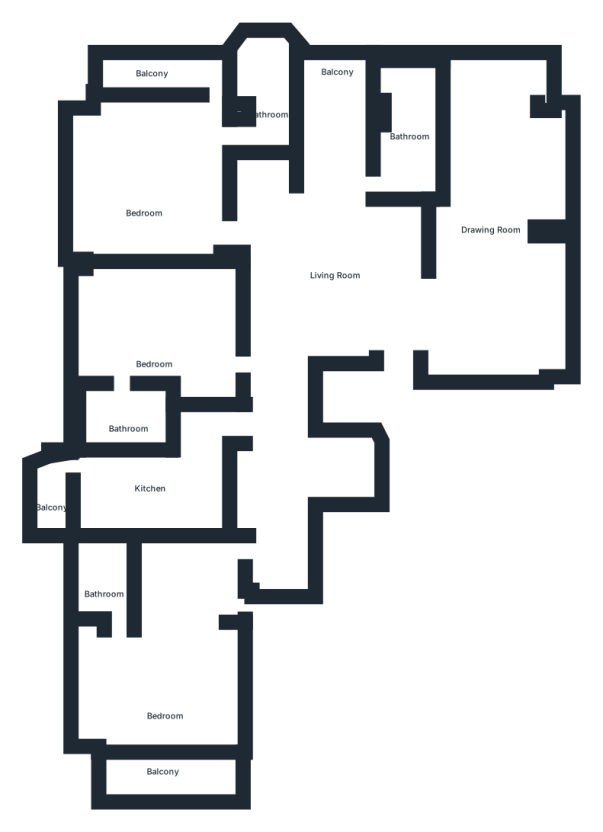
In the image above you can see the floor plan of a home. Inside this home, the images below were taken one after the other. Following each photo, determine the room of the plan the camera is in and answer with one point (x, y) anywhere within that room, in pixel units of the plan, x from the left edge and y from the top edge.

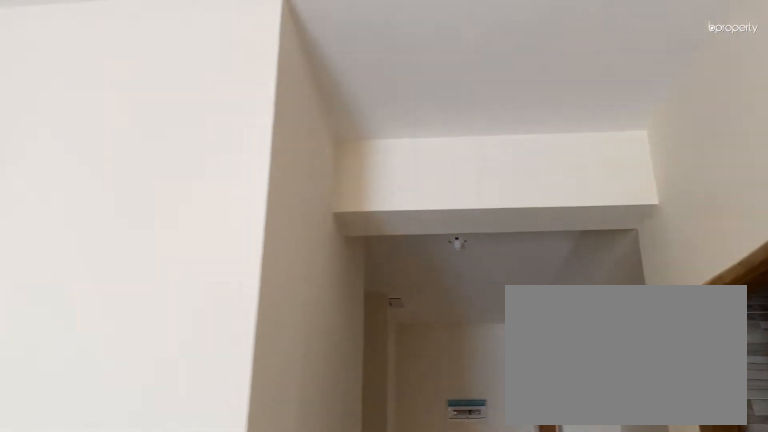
(340, 273)
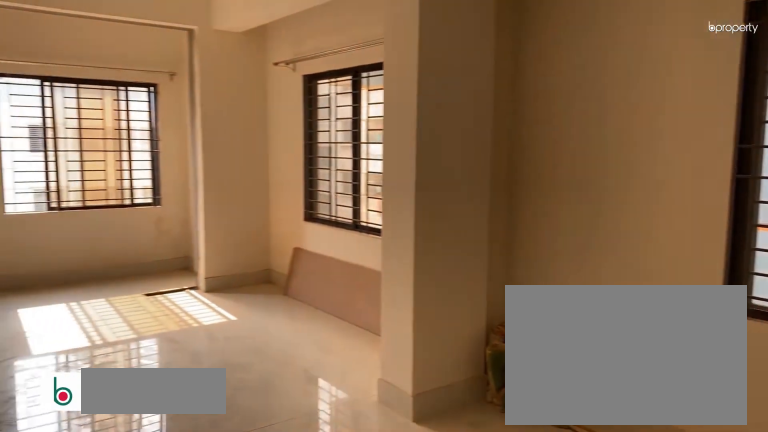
(489, 223)
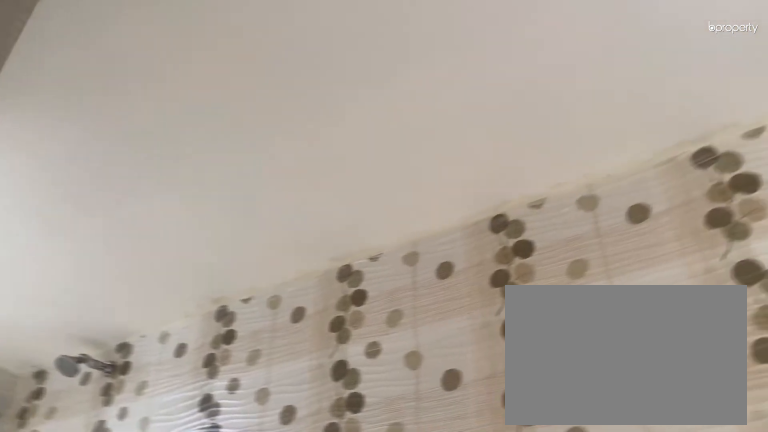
(410, 130)
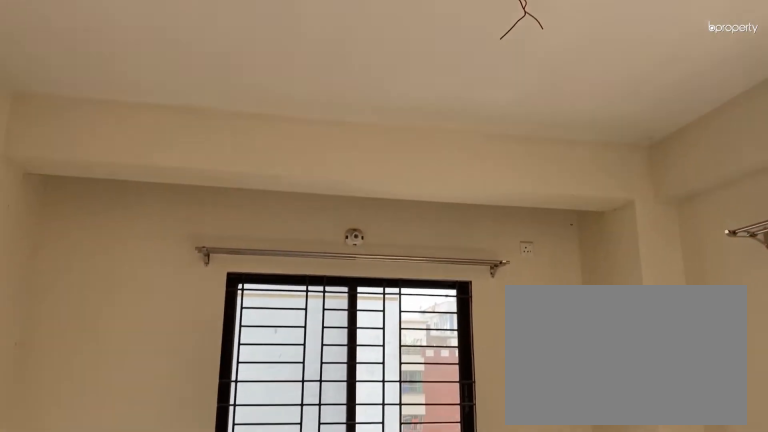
(148, 196)
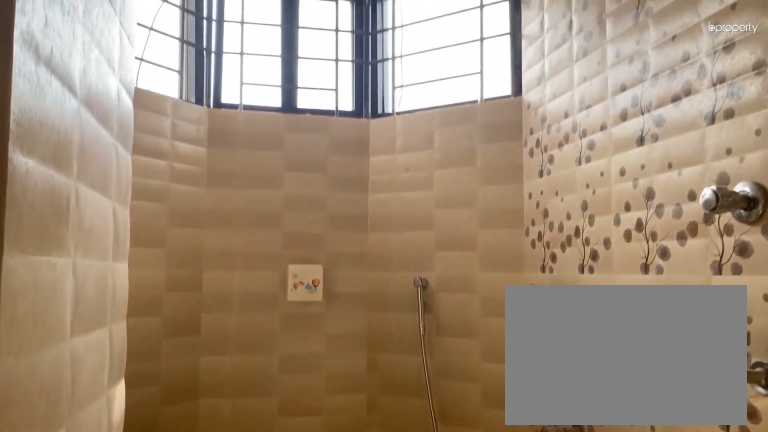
(273, 108)
